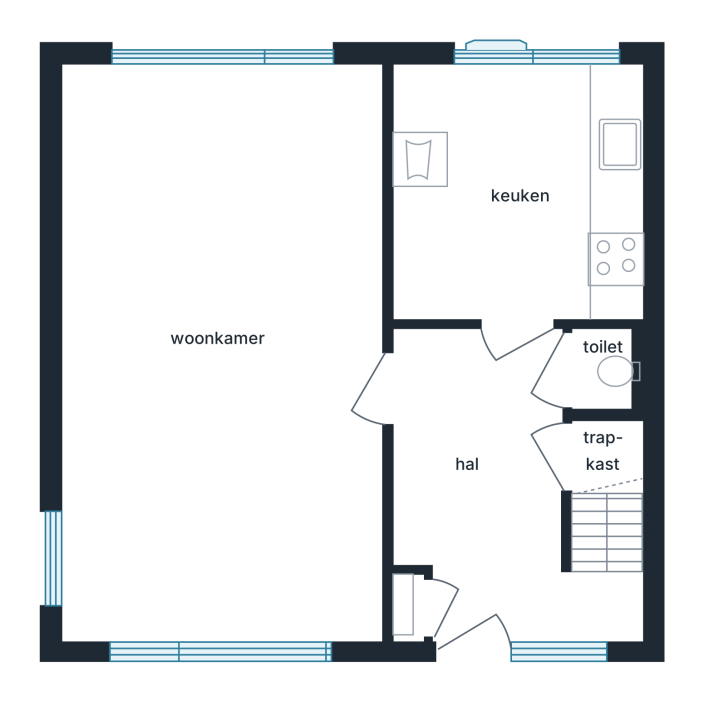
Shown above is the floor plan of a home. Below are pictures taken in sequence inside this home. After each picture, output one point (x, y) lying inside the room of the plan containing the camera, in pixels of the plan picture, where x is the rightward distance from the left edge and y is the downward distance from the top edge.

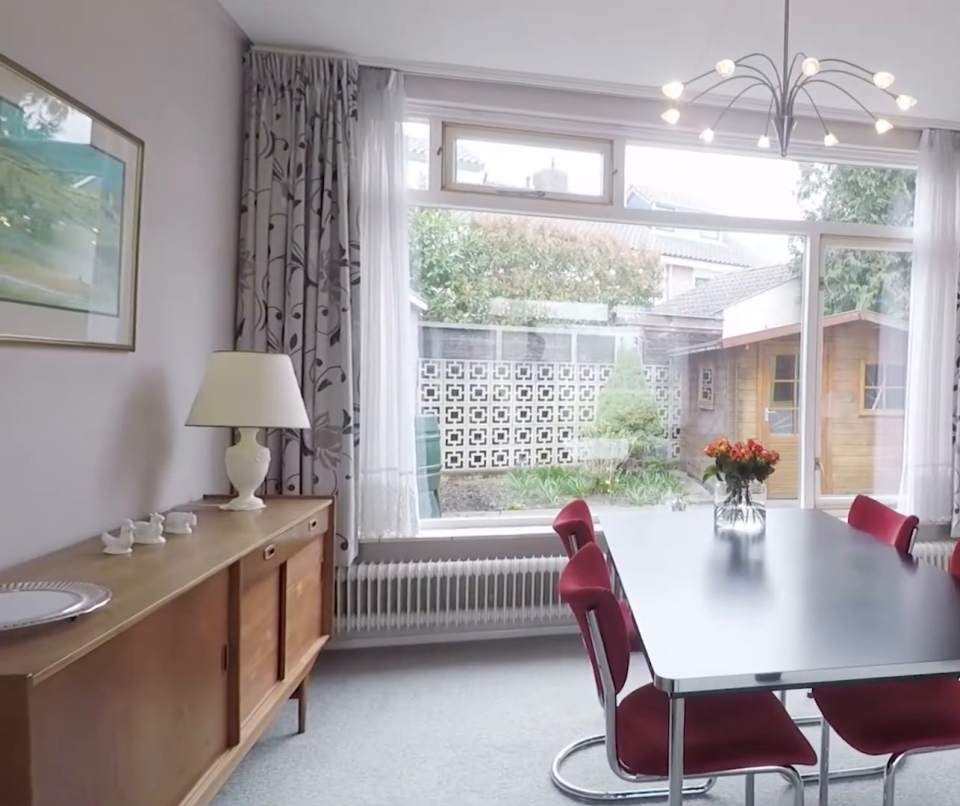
(152, 302)
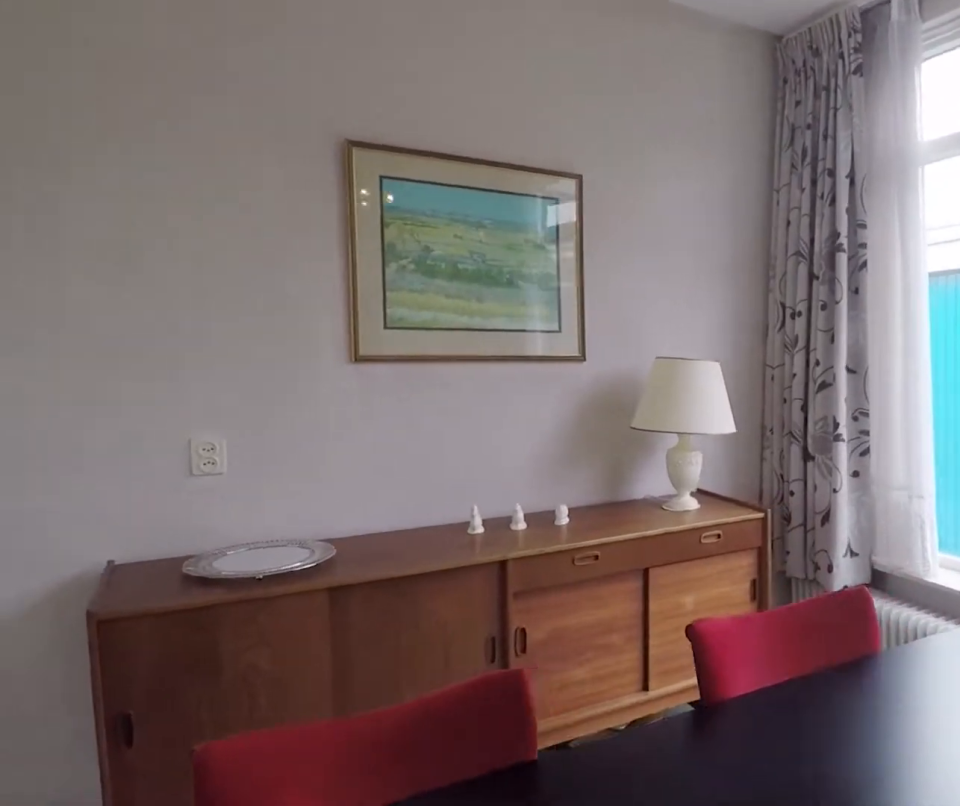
(152, 302)
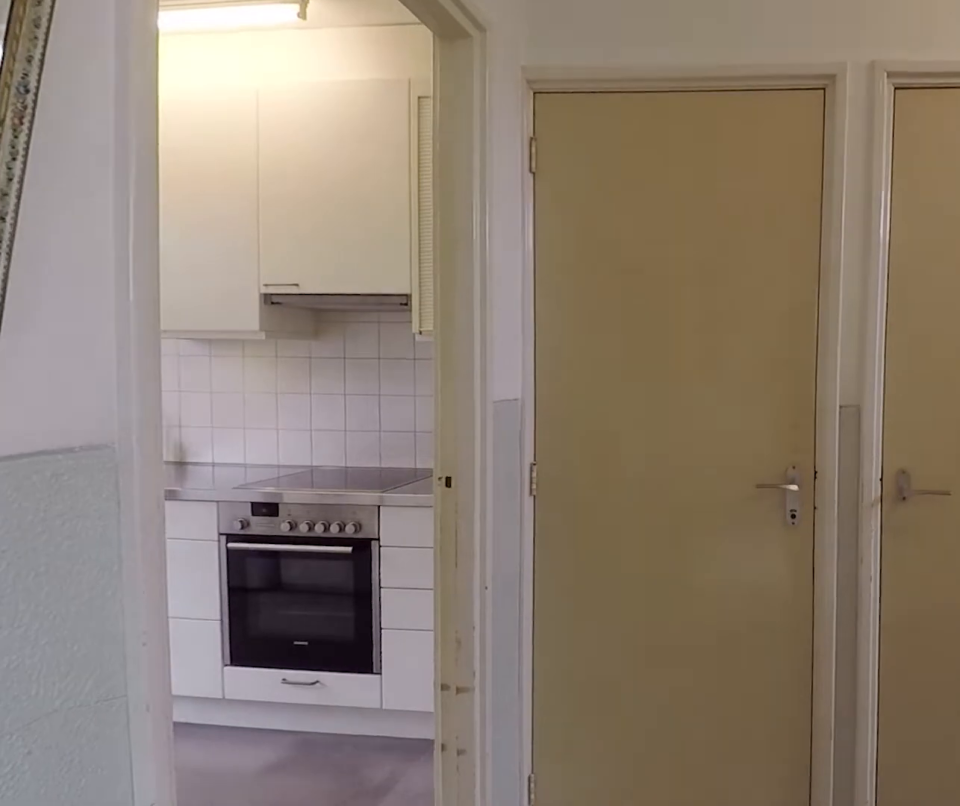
(494, 492)
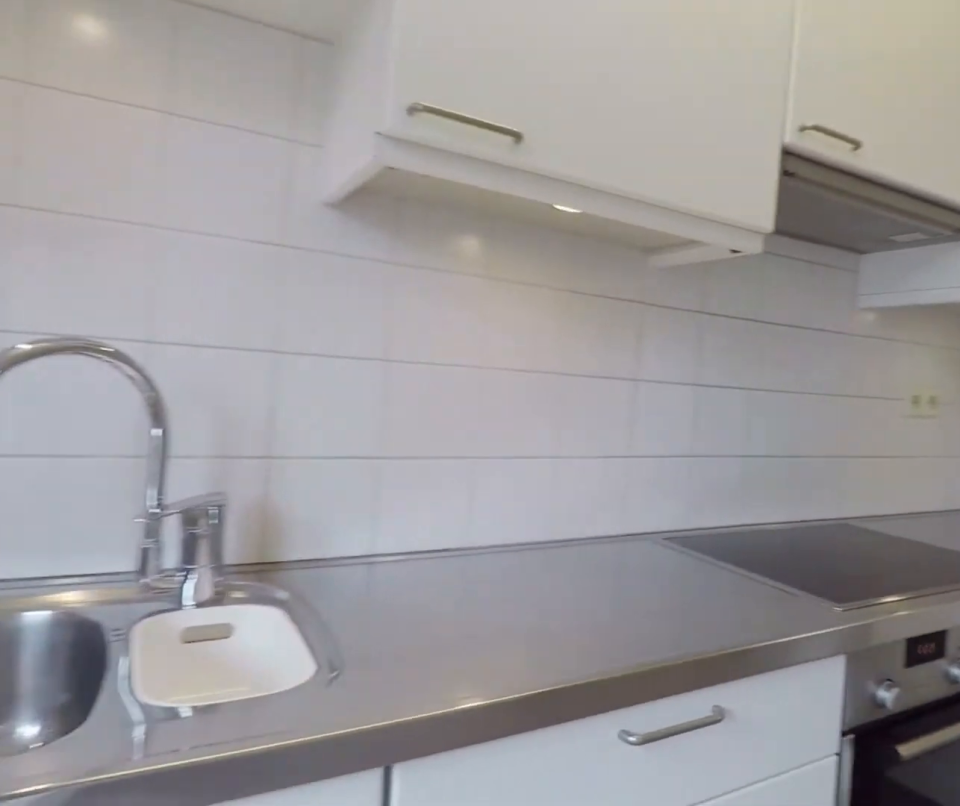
(520, 189)
